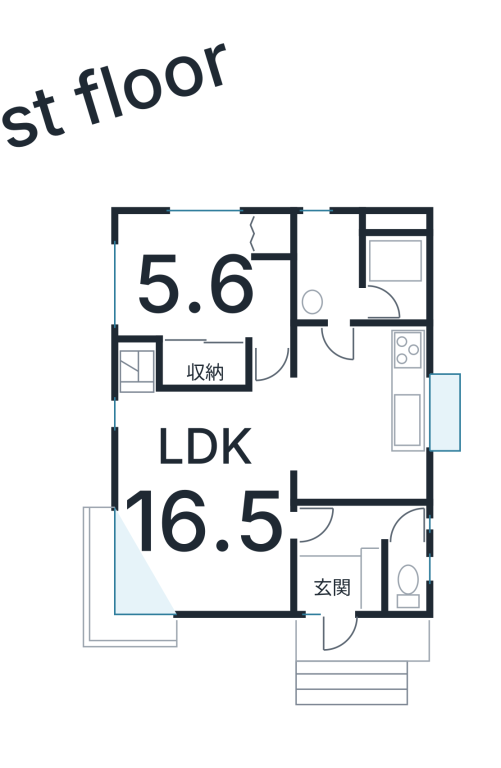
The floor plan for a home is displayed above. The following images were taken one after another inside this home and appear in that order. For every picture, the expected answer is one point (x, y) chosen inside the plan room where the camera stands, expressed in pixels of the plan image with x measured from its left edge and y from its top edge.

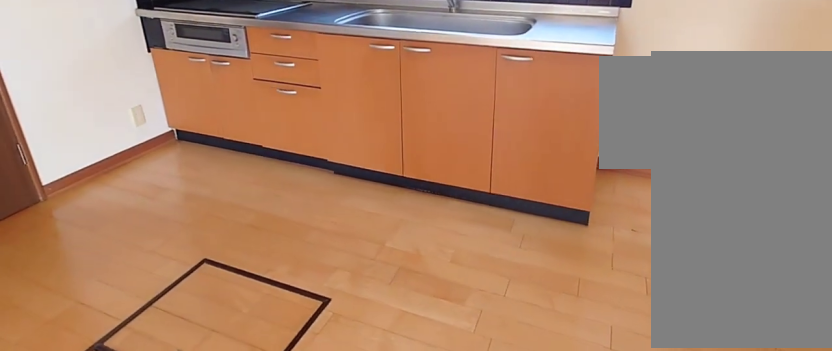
(355, 408)
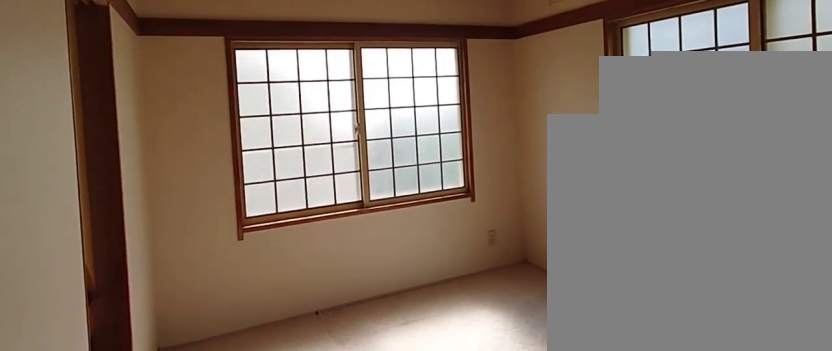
(180, 279)
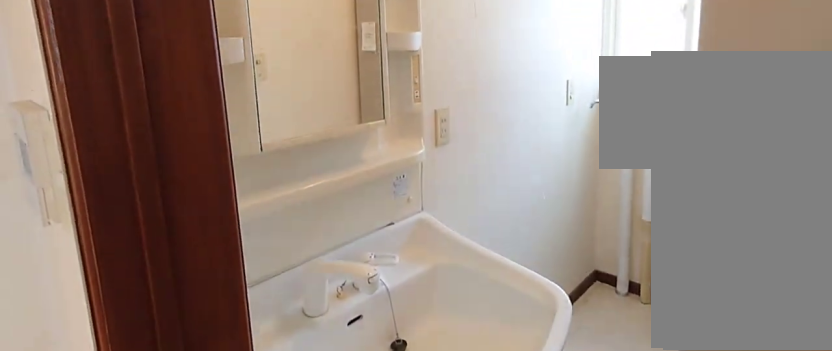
(327, 273)
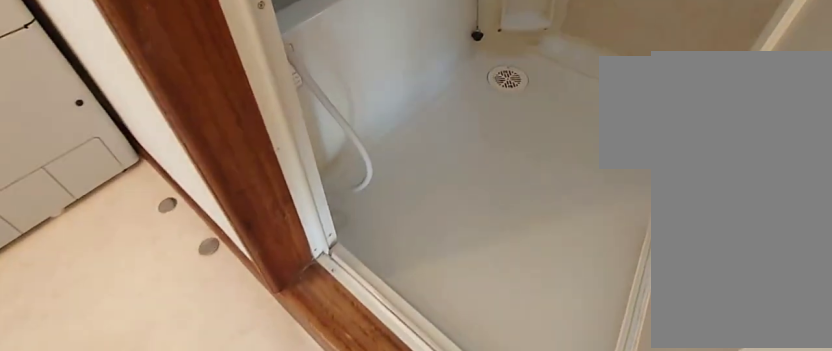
(327, 273)
